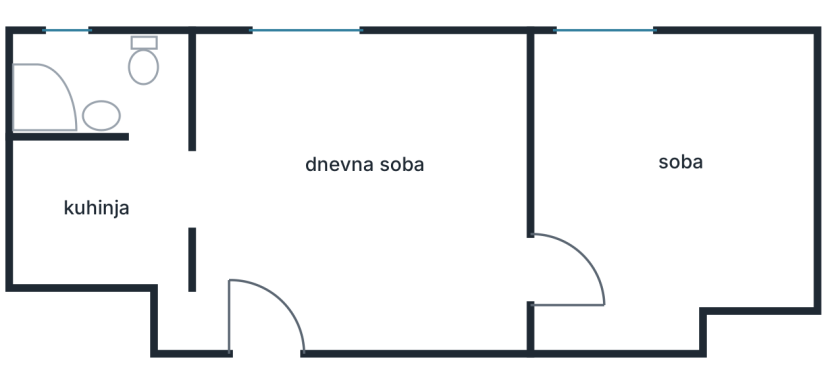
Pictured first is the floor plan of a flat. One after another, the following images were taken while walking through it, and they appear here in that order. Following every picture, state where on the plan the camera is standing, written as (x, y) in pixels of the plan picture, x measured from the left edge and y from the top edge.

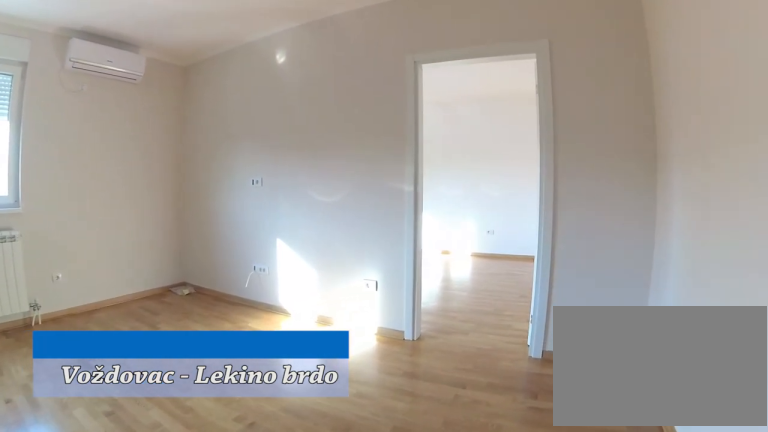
(353, 313)
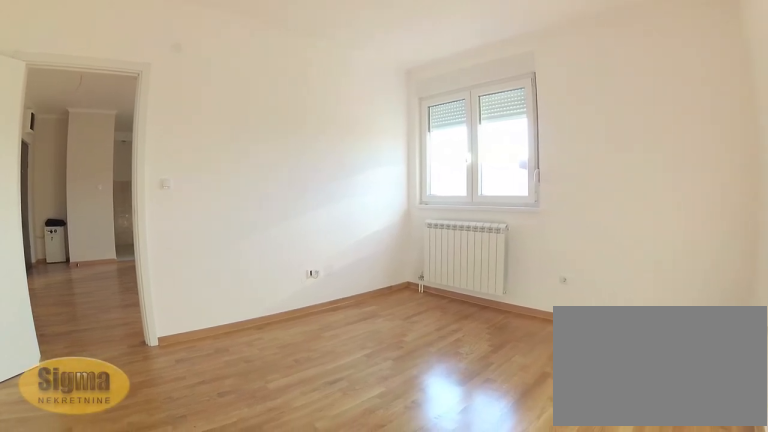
(748, 279)
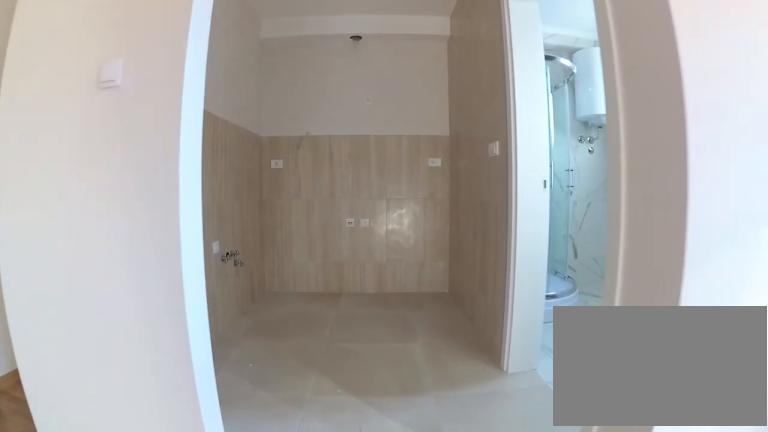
(299, 201)
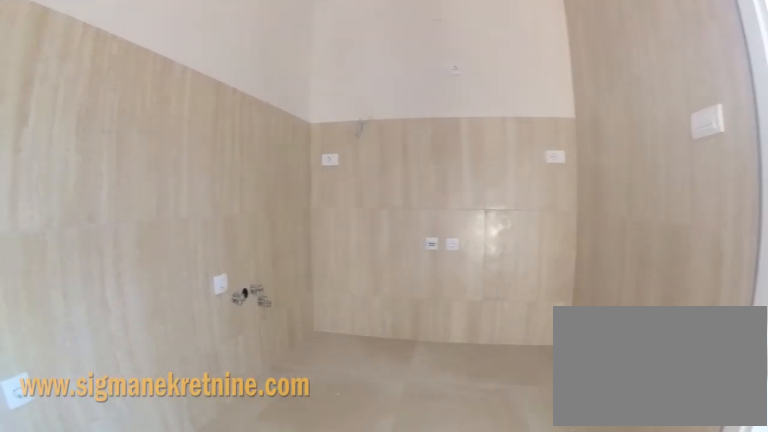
(183, 180)
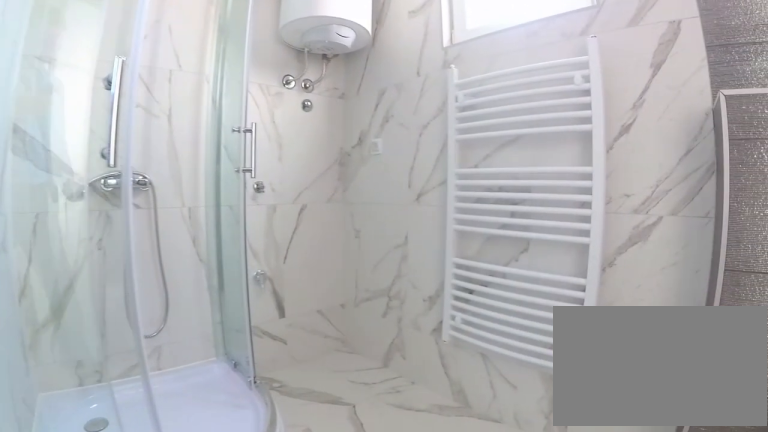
(152, 124)
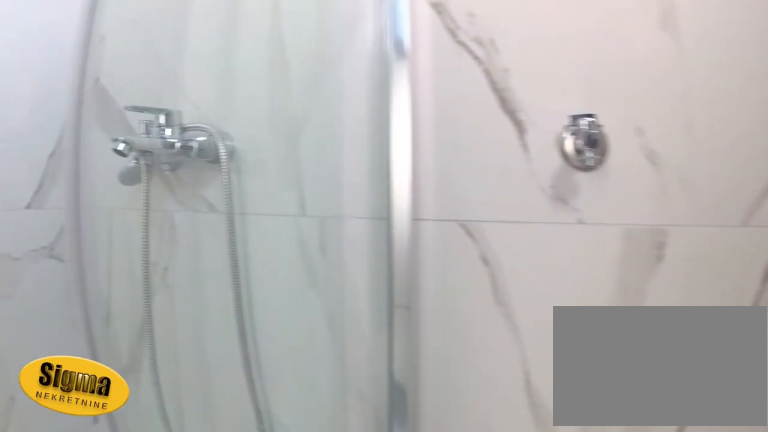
(75, 63)
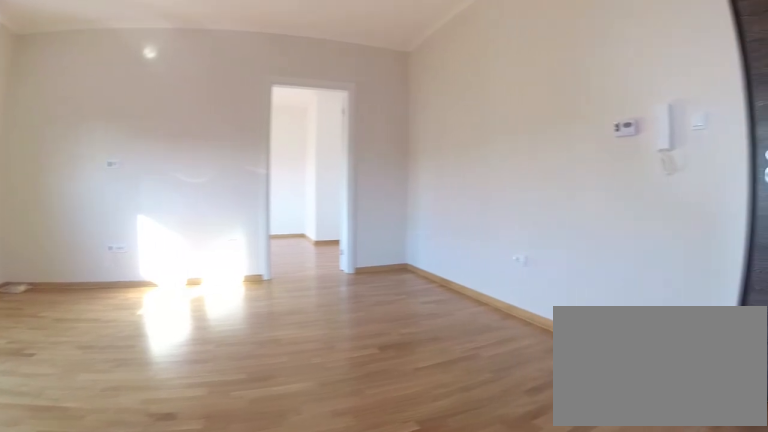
(205, 195)
